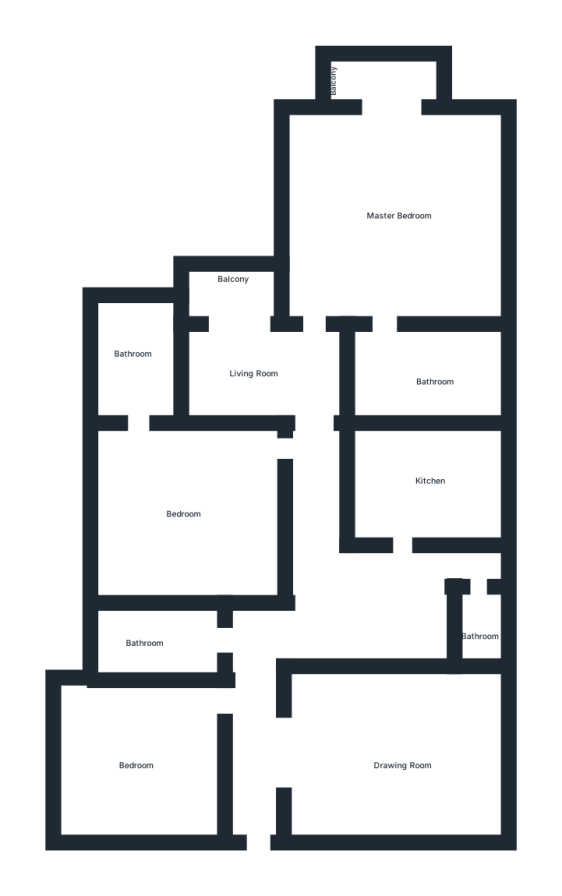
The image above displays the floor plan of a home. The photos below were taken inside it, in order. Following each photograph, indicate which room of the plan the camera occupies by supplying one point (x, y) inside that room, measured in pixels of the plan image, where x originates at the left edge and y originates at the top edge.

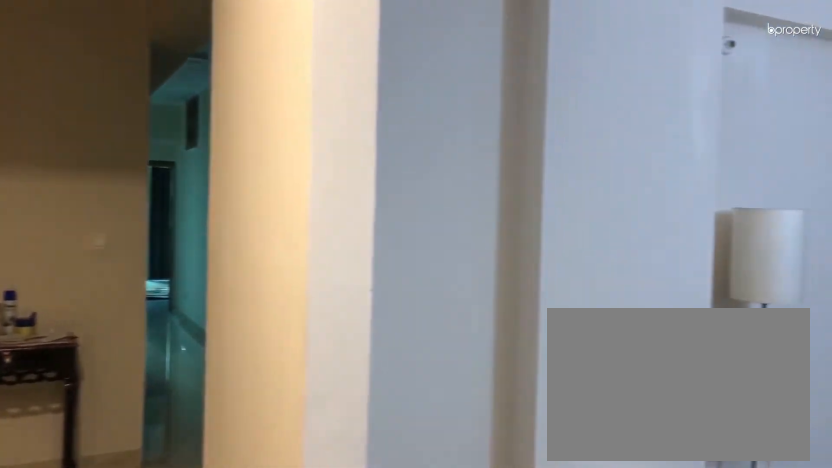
(388, 753)
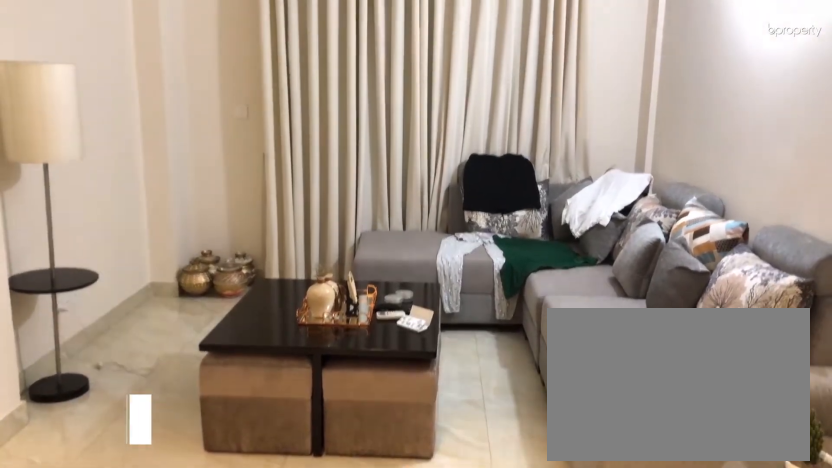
(388, 753)
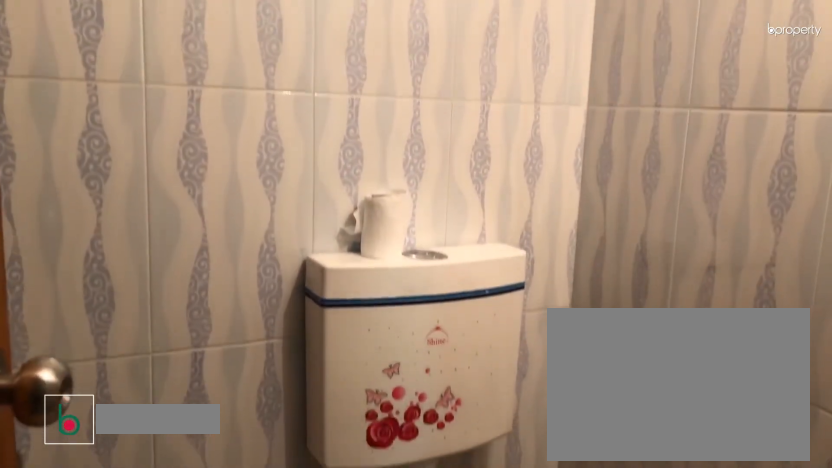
(482, 619)
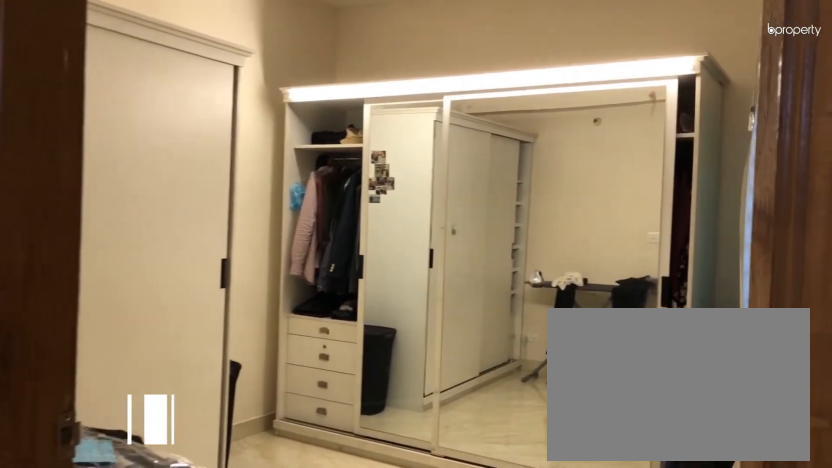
(153, 752)
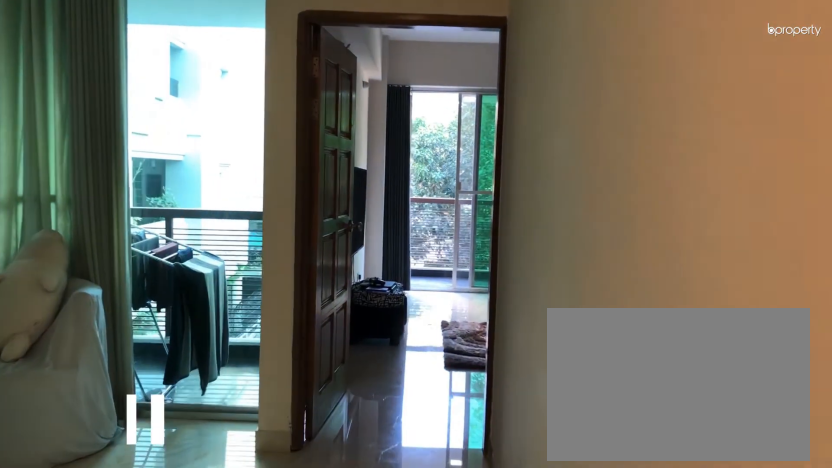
(242, 364)
